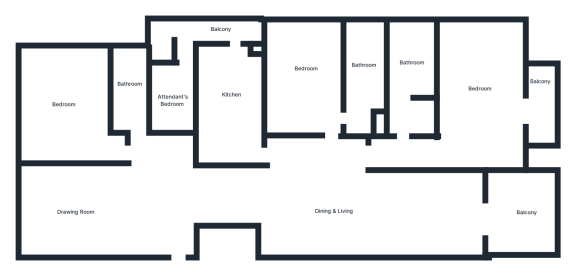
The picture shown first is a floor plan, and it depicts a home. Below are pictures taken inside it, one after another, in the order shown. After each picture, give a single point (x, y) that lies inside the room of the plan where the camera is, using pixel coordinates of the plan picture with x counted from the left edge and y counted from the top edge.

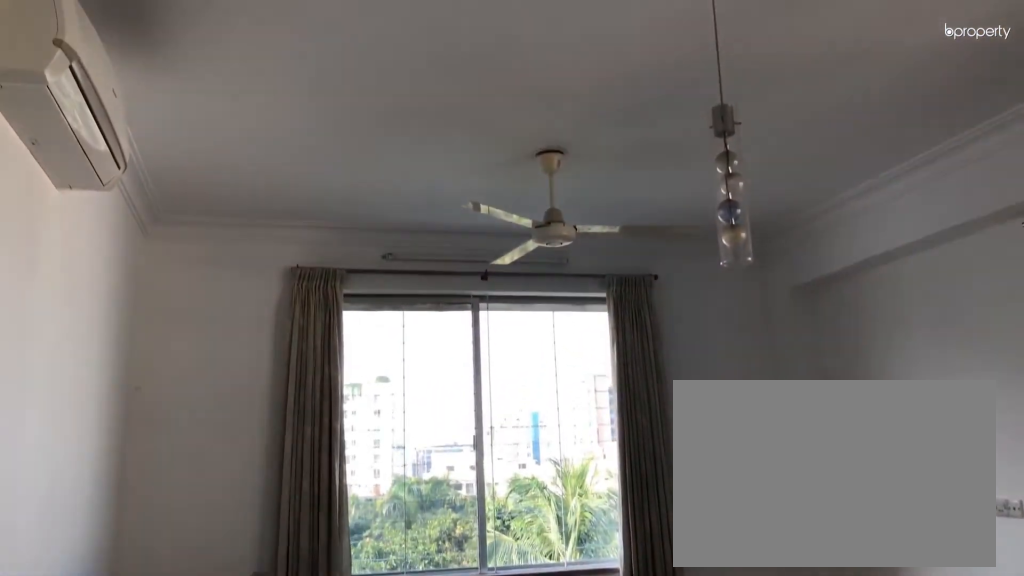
(481, 82)
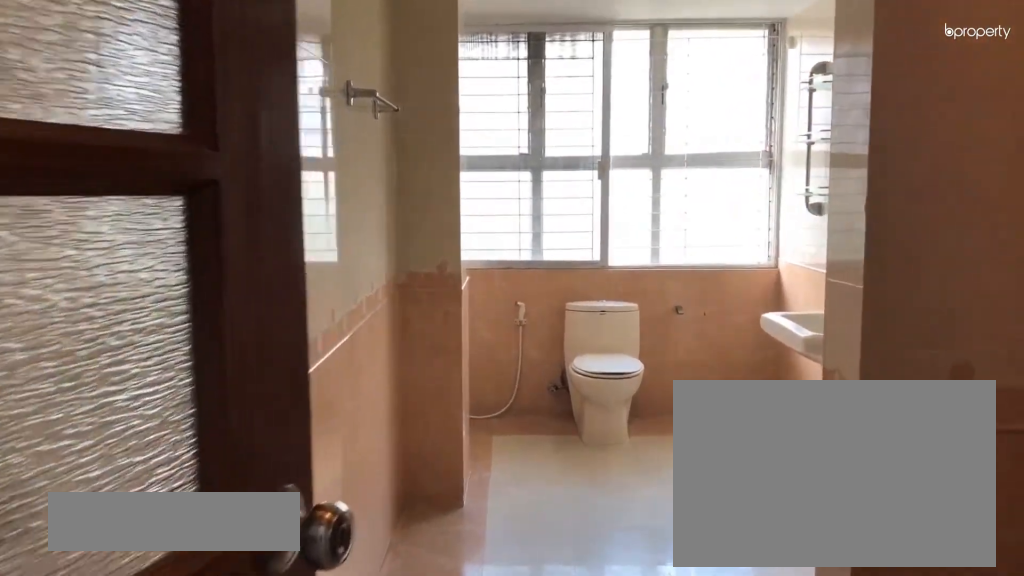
(401, 131)
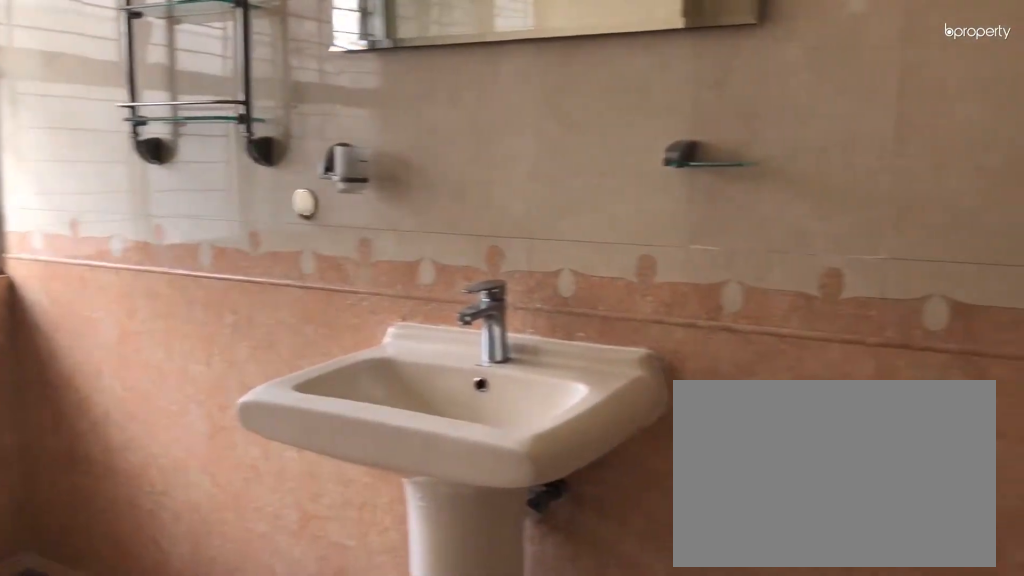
(412, 60)
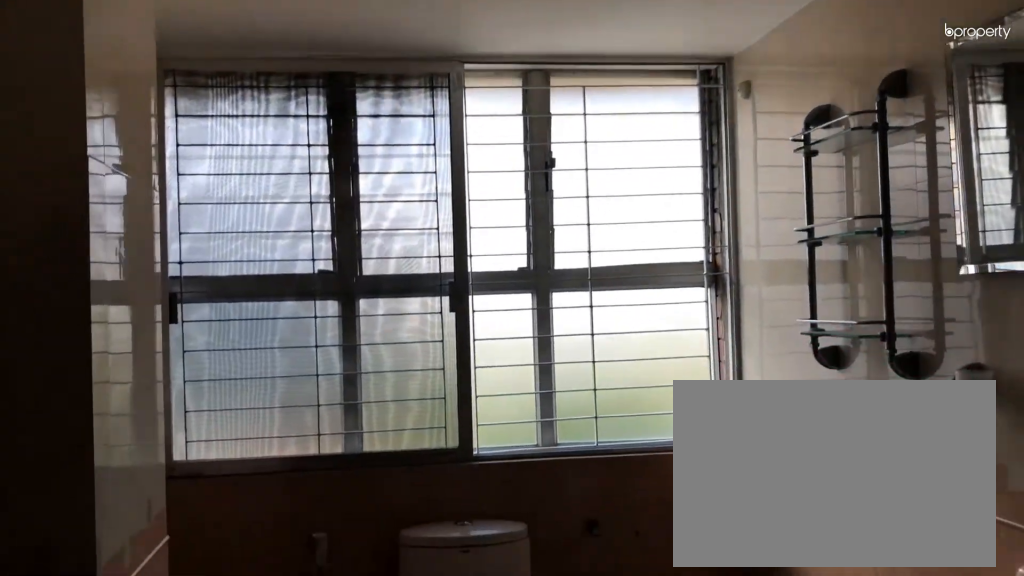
(412, 60)
